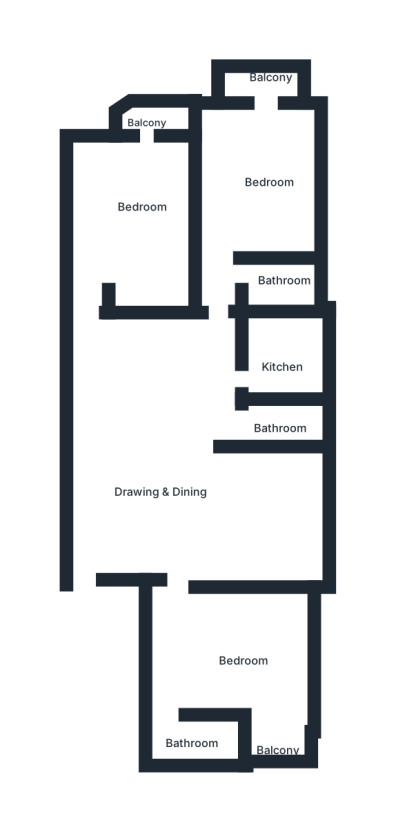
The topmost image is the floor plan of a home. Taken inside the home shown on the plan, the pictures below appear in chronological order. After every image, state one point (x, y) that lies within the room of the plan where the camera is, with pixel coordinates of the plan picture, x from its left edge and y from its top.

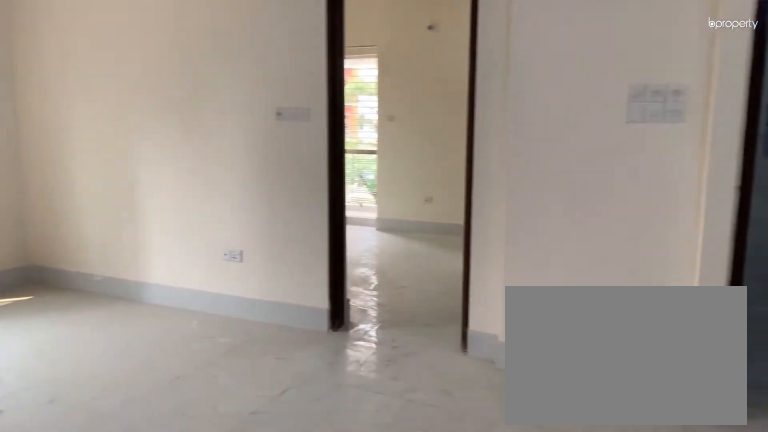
(167, 487)
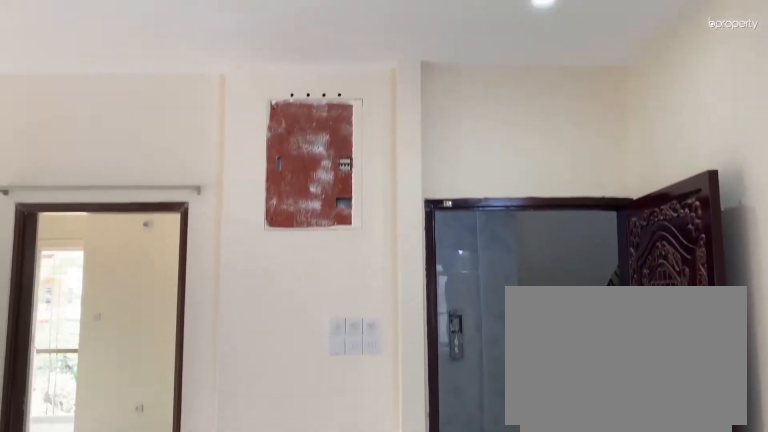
(167, 487)
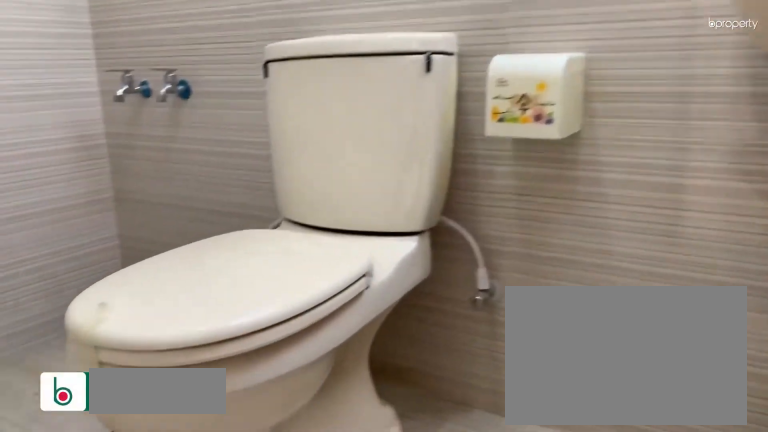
(194, 739)
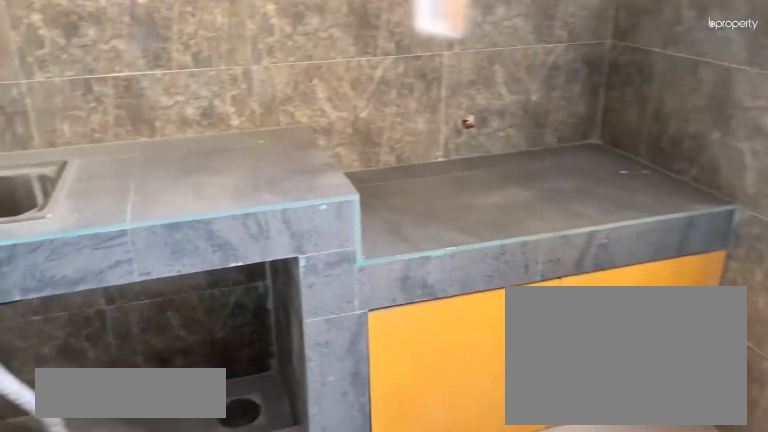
(283, 363)
